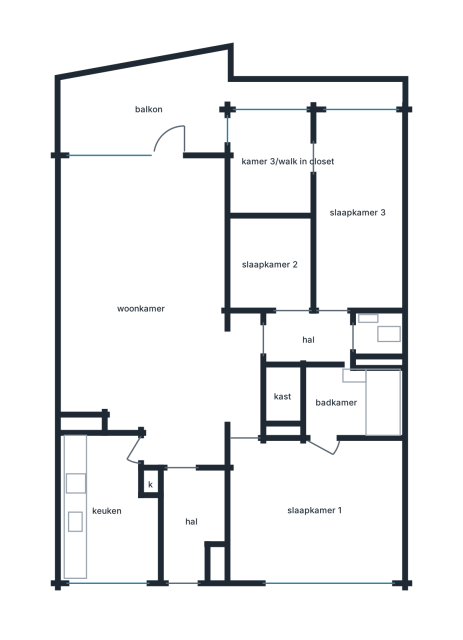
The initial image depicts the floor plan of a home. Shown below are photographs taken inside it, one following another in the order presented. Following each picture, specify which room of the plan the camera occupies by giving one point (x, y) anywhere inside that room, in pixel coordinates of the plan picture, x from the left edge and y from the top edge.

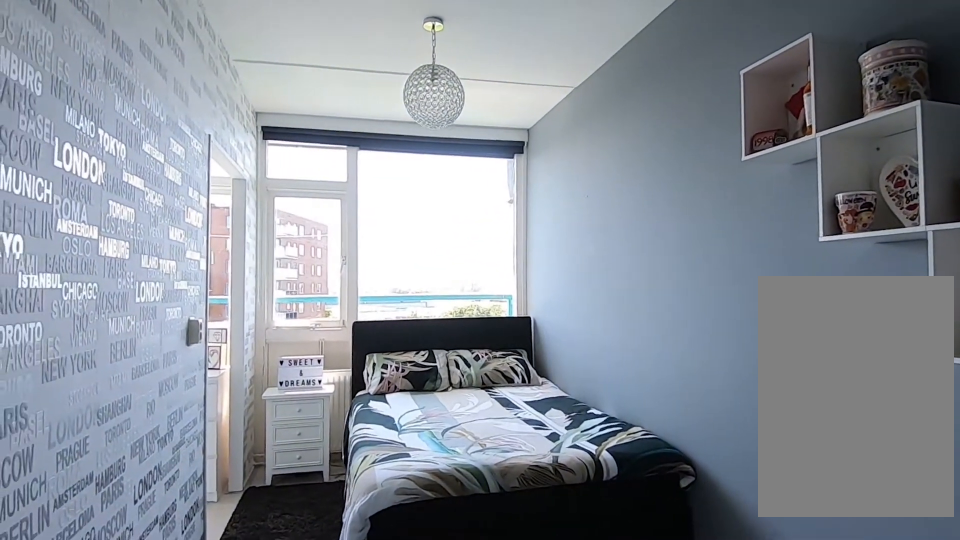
(358, 212)
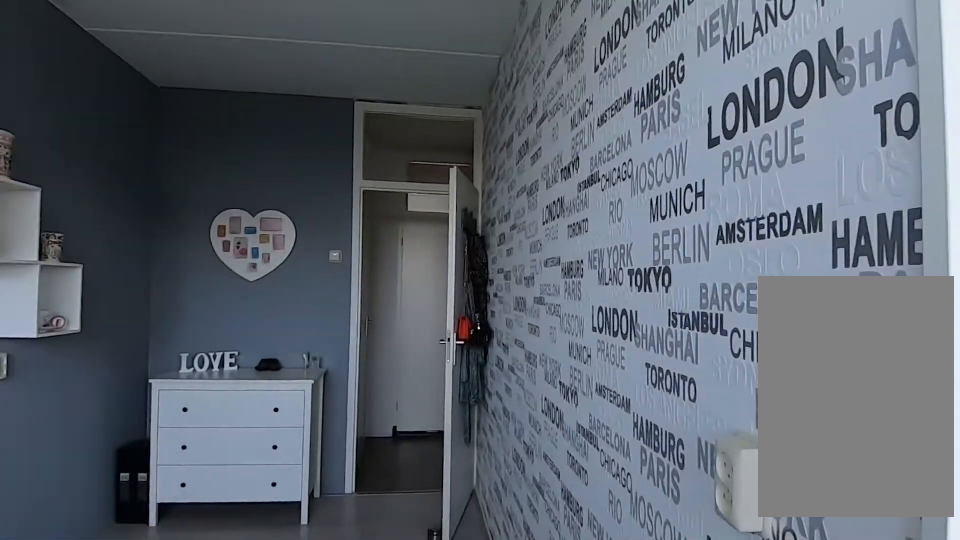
(358, 212)
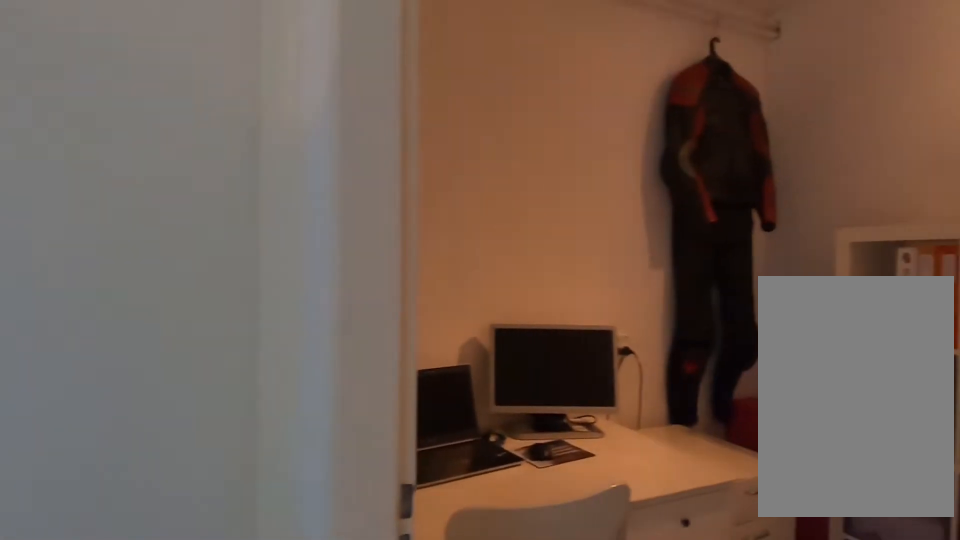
(308, 337)
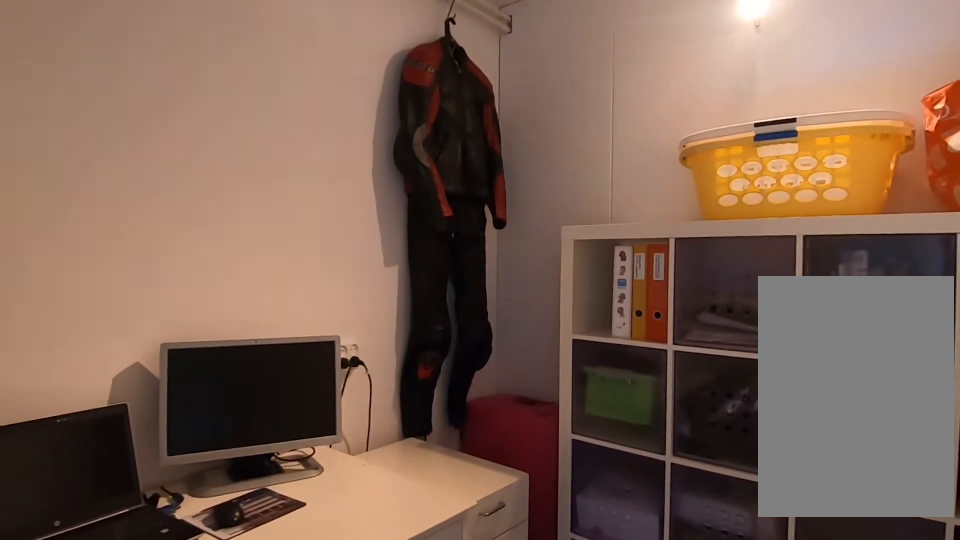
(270, 263)
